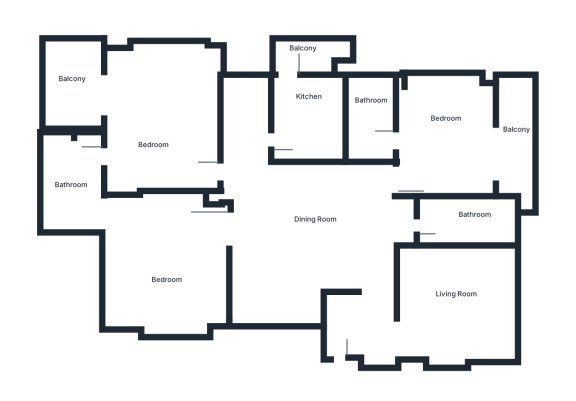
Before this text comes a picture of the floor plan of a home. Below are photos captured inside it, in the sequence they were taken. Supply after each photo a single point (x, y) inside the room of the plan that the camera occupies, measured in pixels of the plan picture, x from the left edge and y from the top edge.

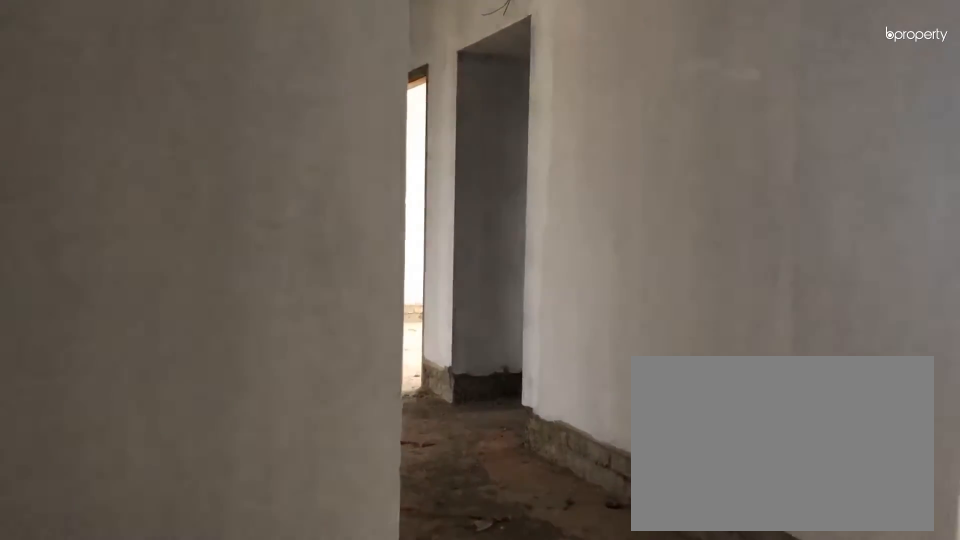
(359, 321)
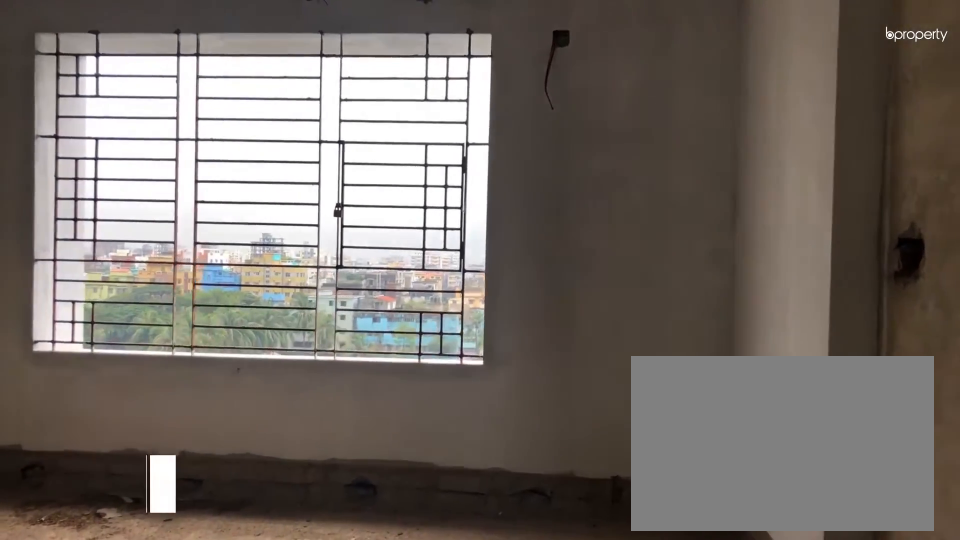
(455, 297)
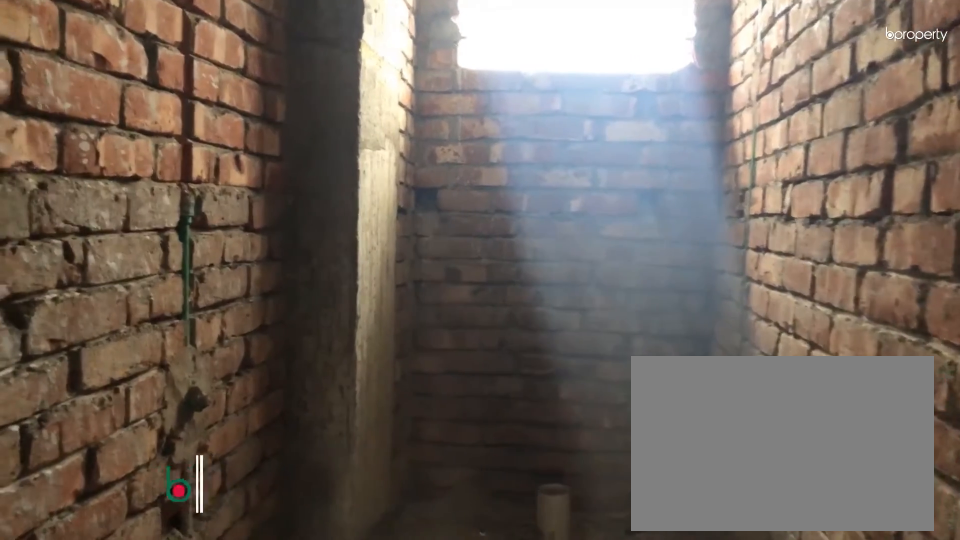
(475, 223)
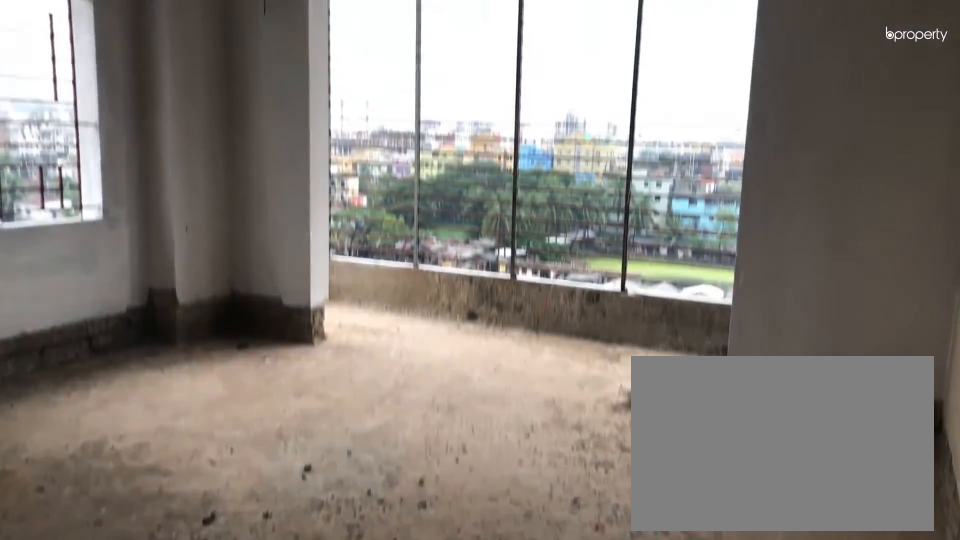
(449, 131)
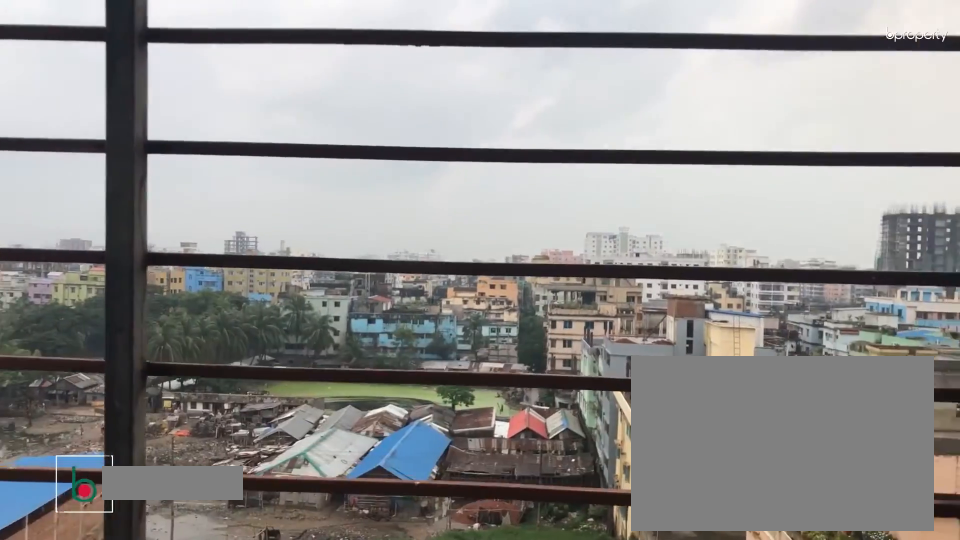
(521, 142)
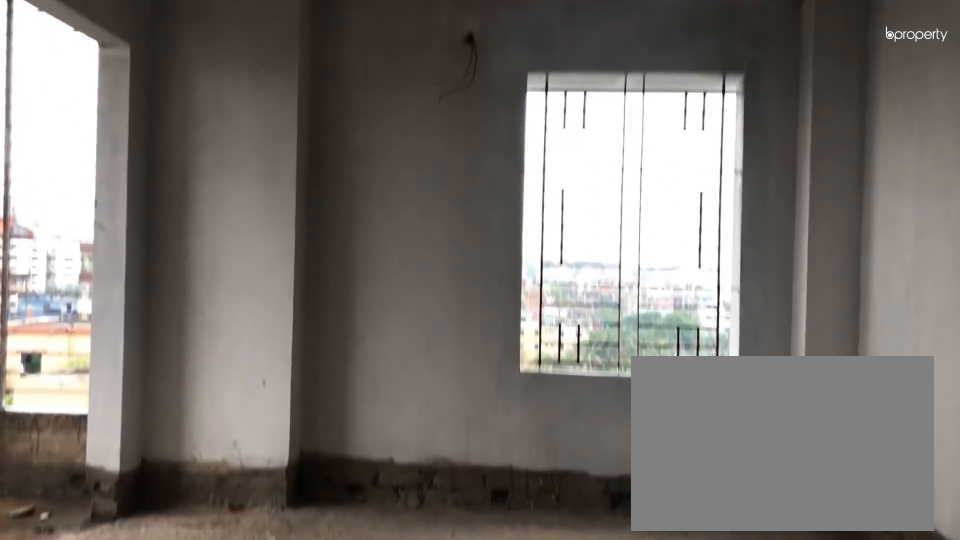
(151, 126)
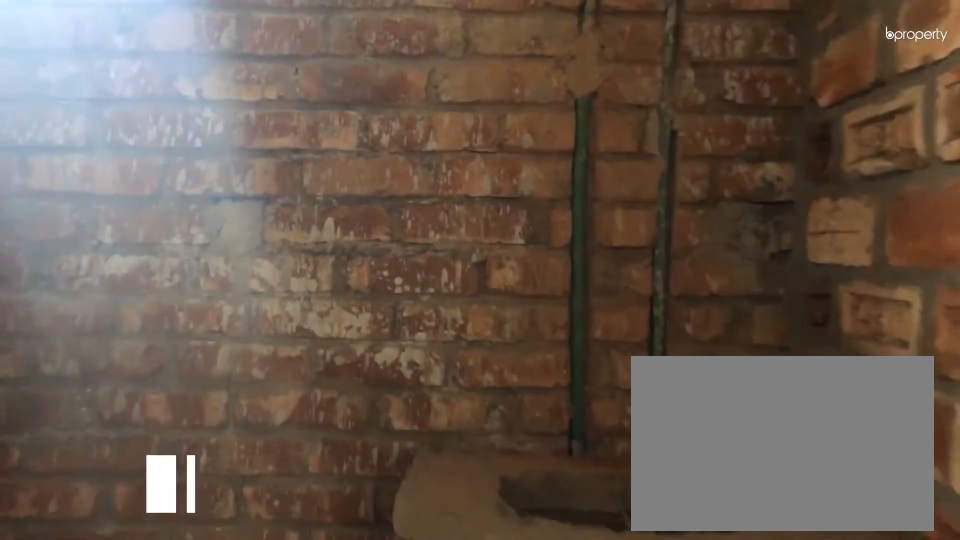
(66, 179)
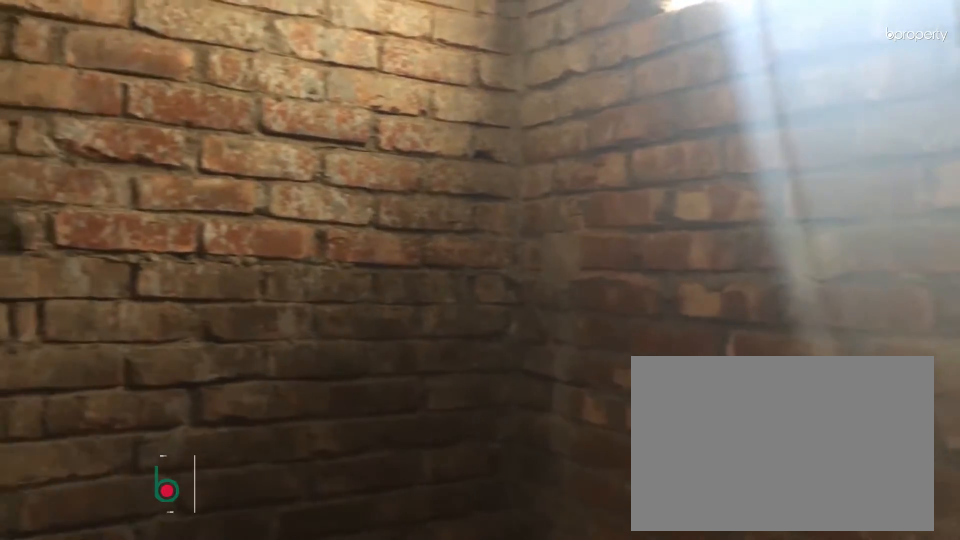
(66, 179)
